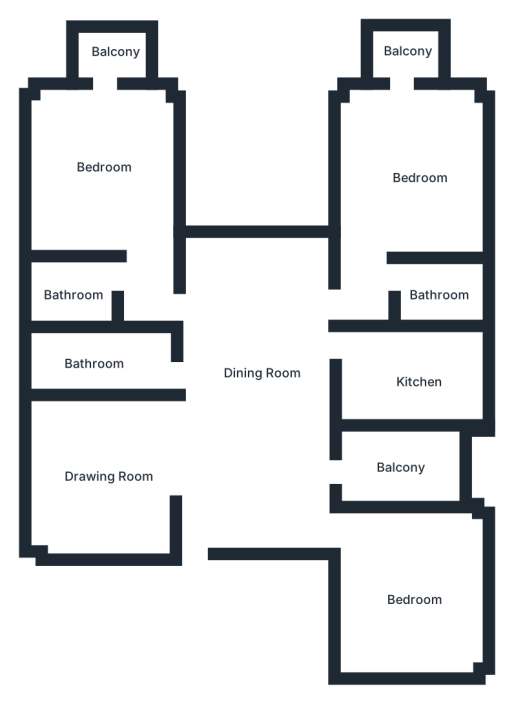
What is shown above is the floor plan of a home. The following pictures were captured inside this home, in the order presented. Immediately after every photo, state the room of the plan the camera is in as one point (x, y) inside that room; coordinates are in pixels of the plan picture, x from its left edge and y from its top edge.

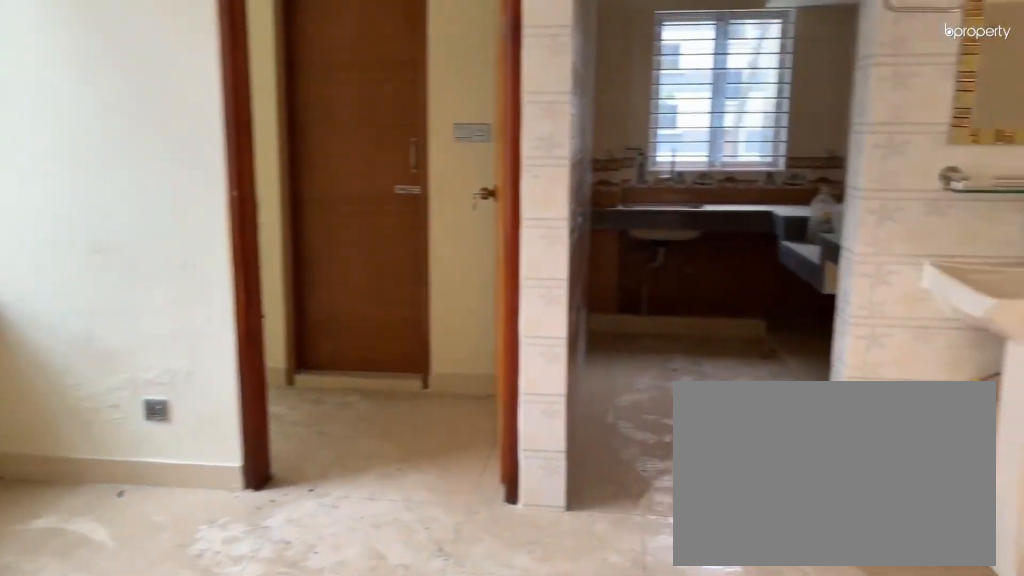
(256, 383)
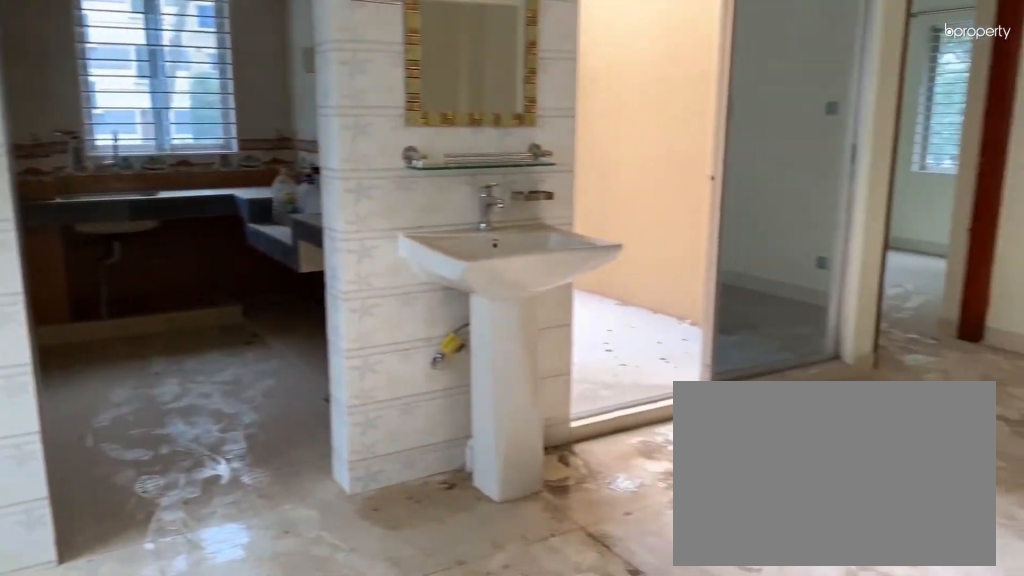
(256, 383)
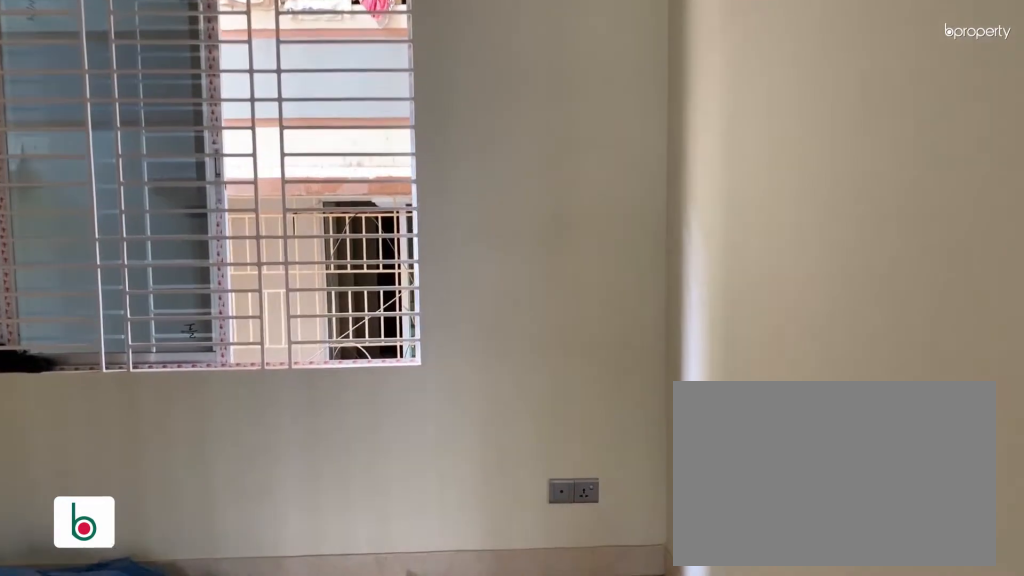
(106, 478)
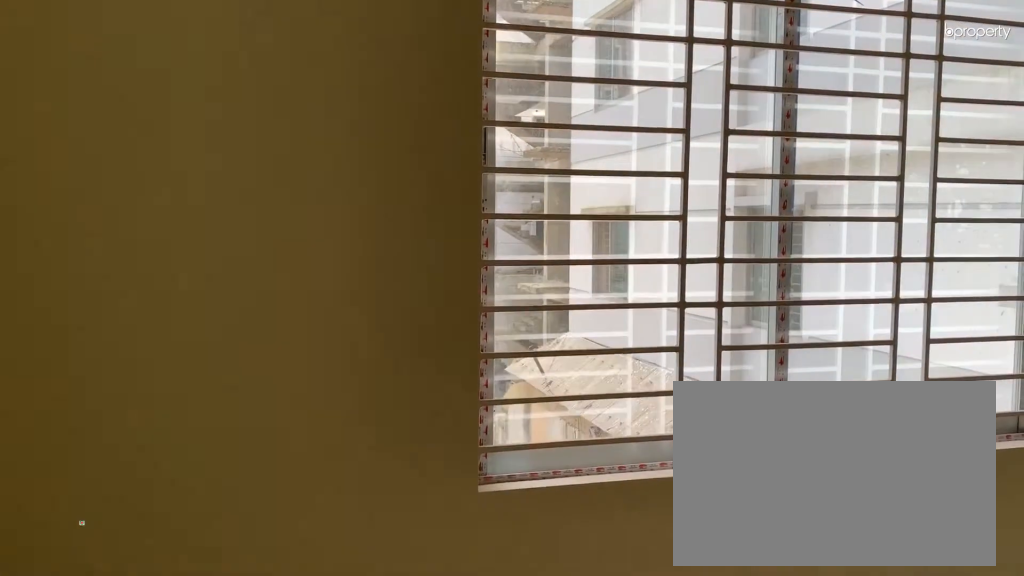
(405, 594)
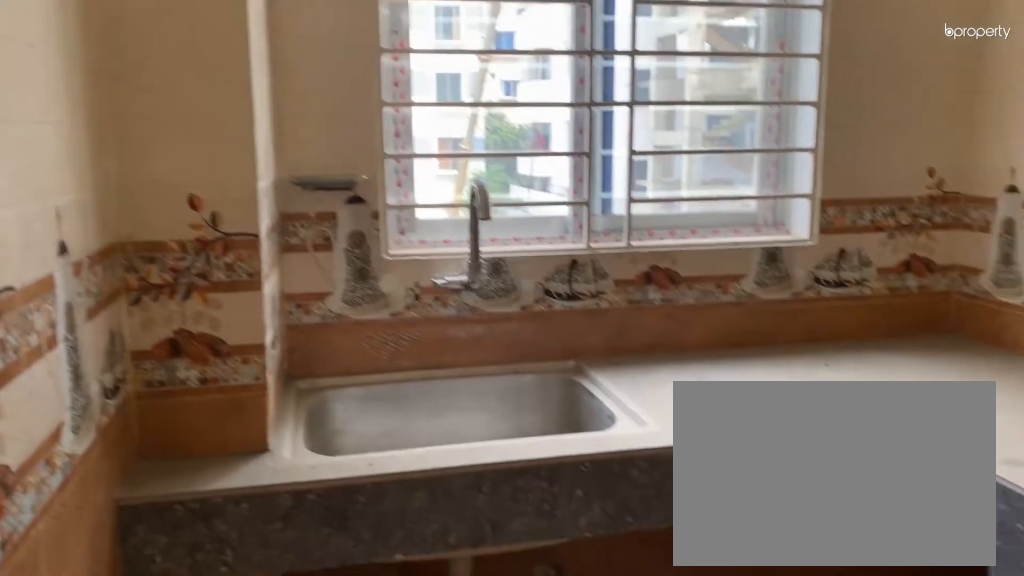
(400, 371)
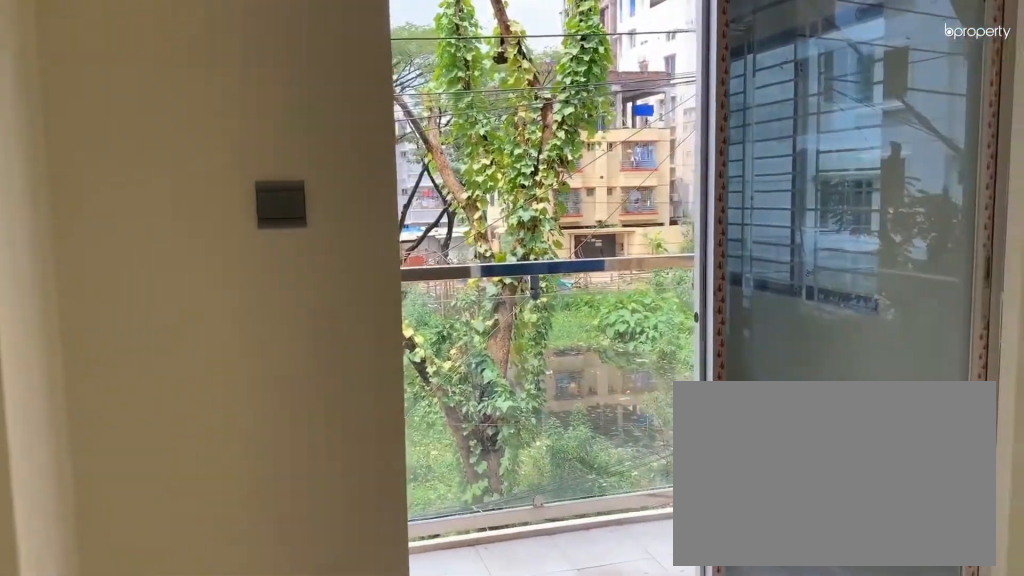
(408, 171)
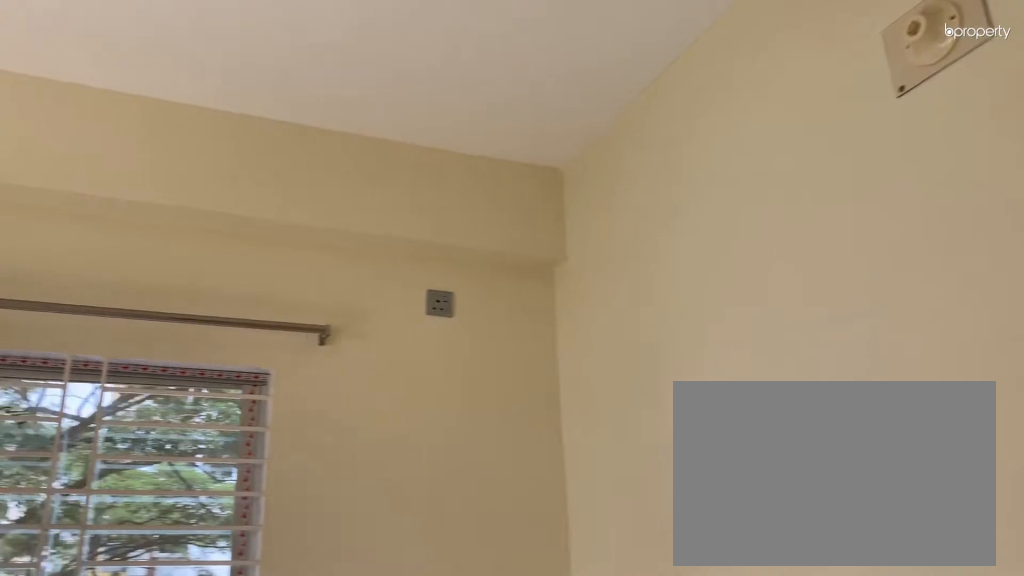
(408, 171)
